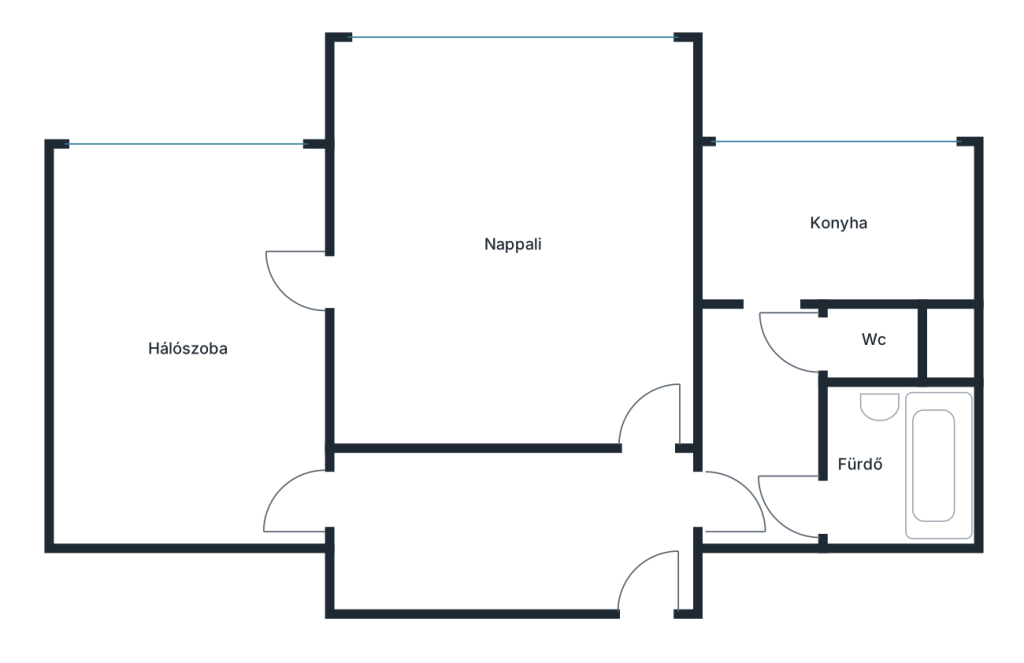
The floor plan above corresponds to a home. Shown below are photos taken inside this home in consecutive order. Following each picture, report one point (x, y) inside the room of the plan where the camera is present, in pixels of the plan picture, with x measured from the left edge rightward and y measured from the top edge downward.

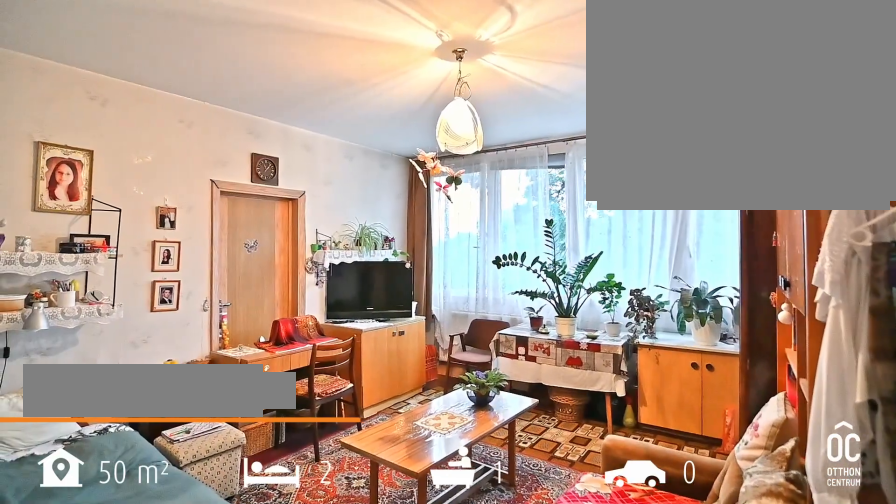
(513, 246)
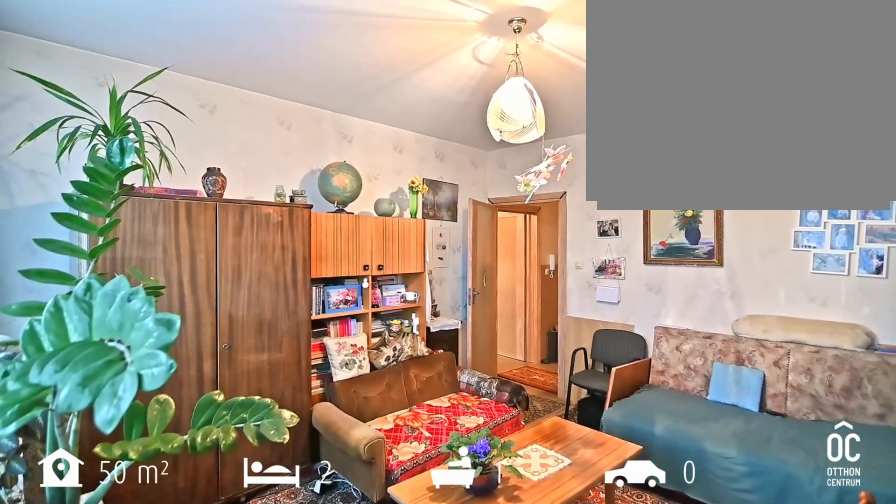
(513, 246)
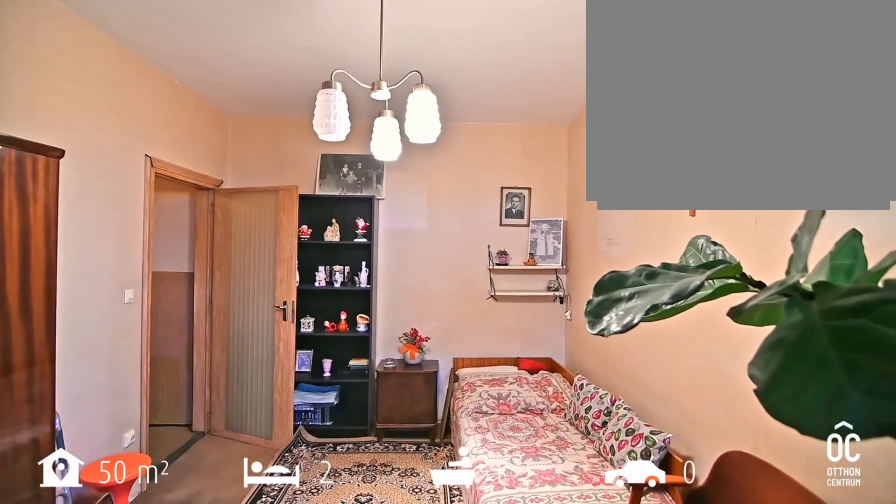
(190, 354)
